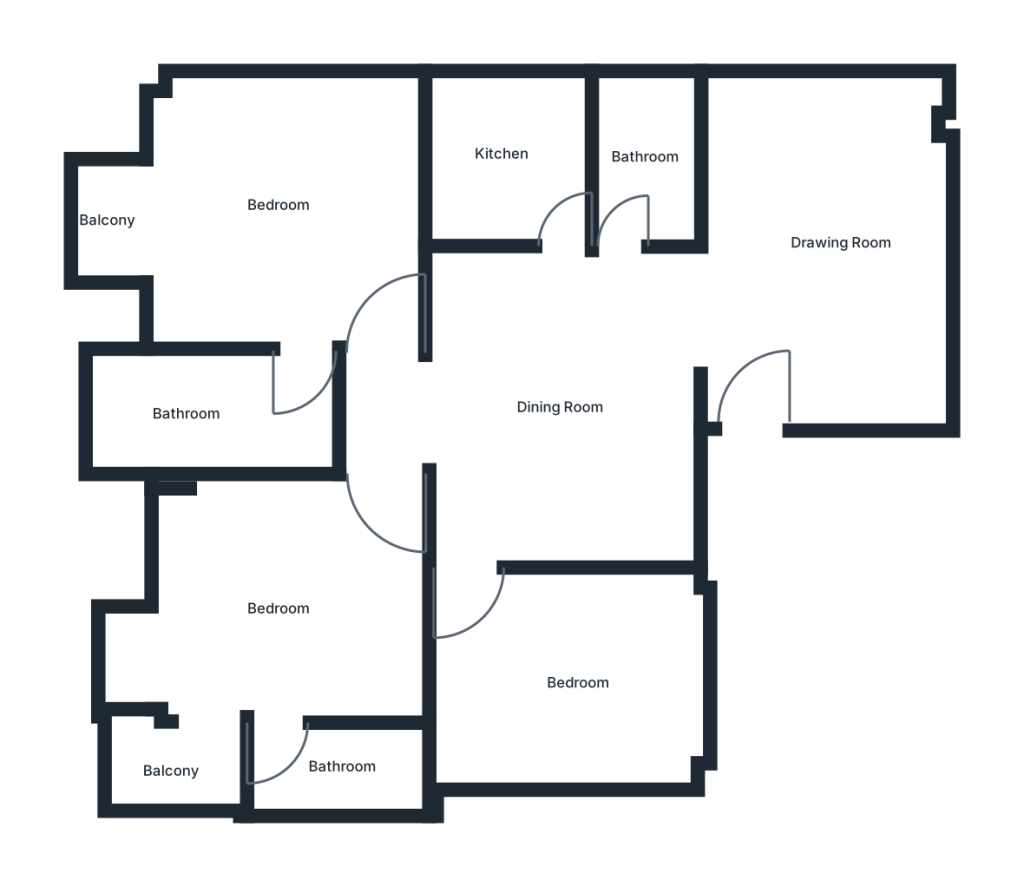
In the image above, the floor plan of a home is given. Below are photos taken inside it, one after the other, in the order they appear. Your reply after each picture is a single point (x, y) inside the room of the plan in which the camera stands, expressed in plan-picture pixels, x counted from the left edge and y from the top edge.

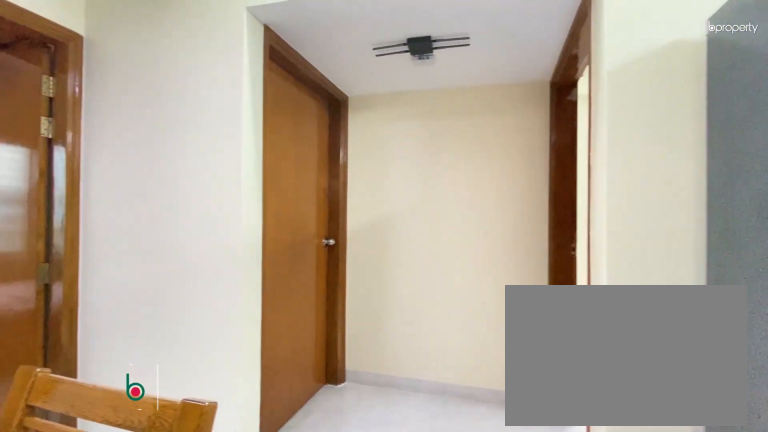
(574, 411)
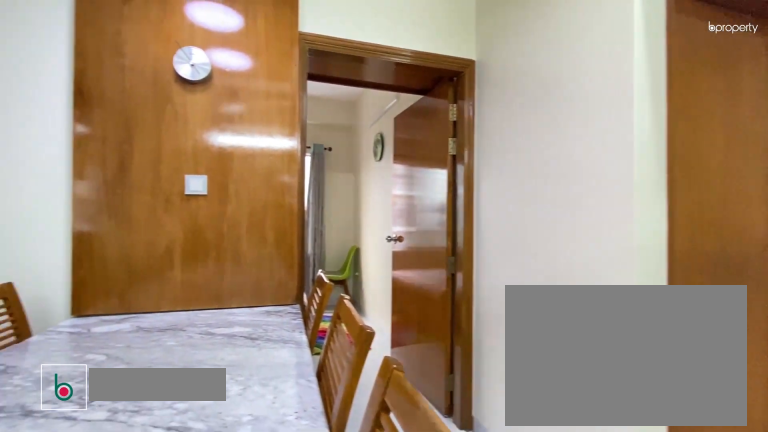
(574, 411)
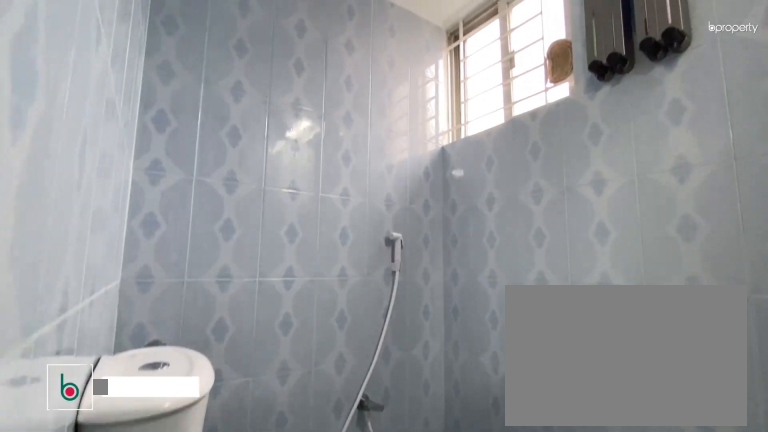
(321, 766)
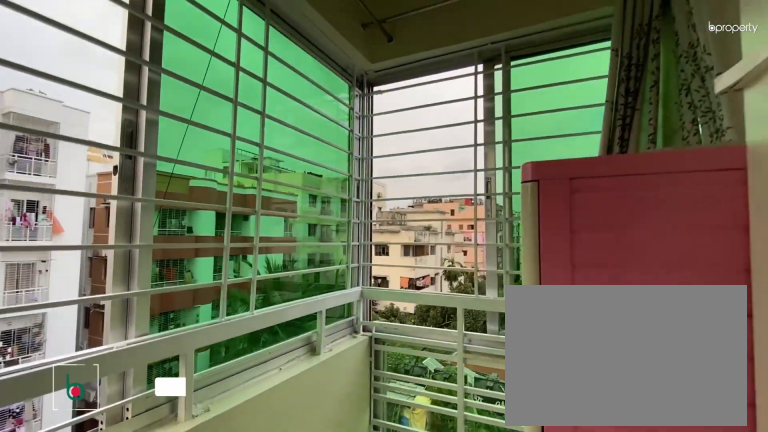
(166, 771)
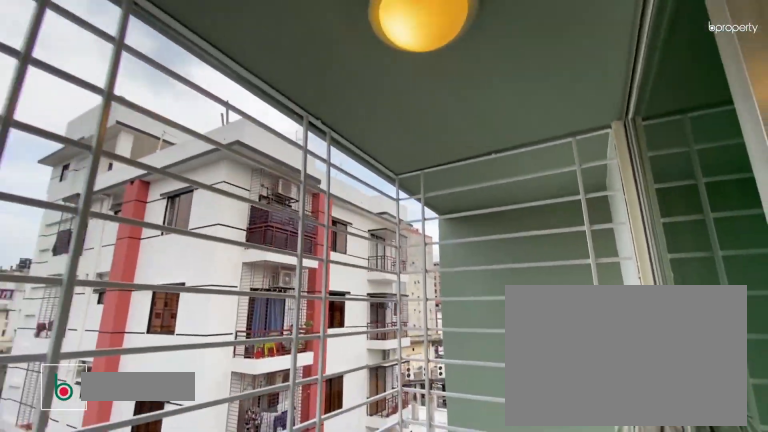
(101, 205)
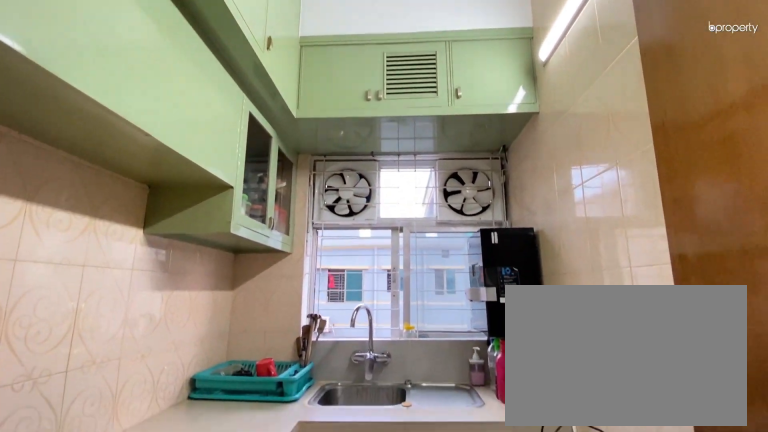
(521, 174)
